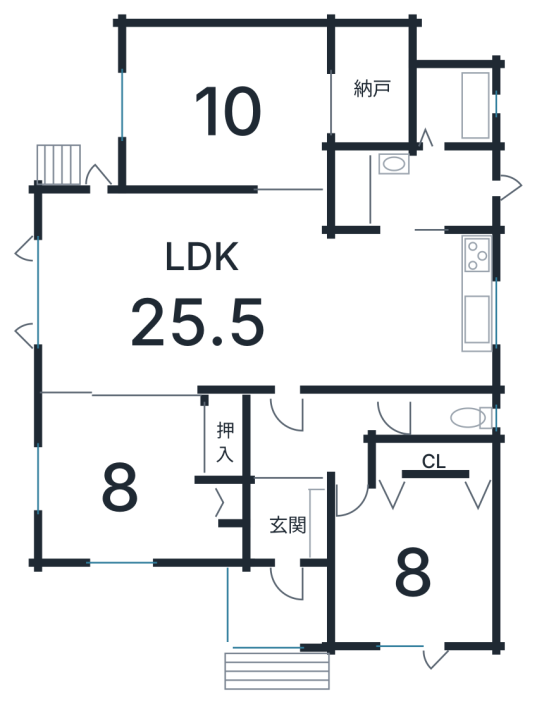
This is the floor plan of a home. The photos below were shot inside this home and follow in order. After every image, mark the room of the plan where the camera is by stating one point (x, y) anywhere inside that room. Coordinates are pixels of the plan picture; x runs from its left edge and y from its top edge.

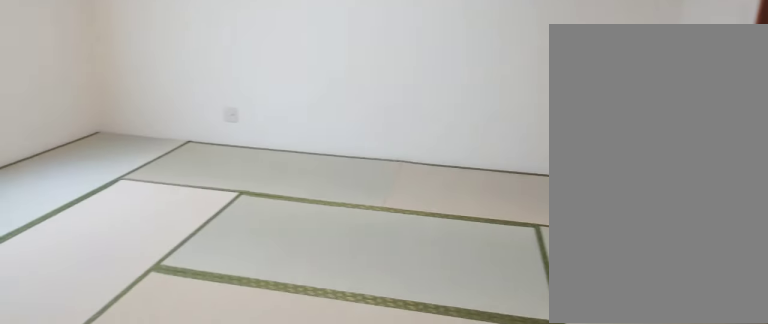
(220, 114)
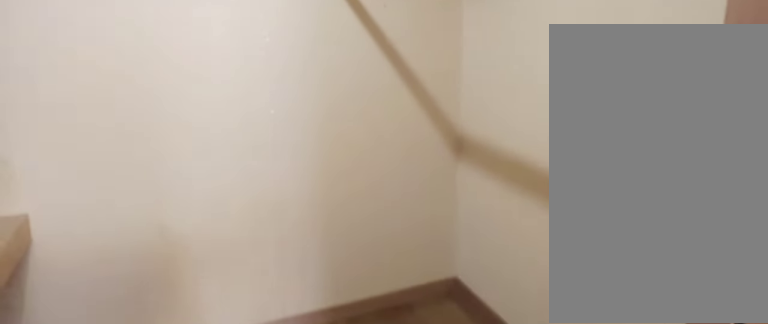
(362, 89)
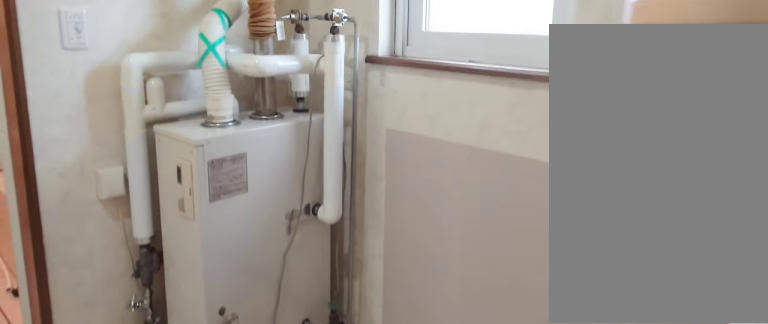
(424, 187)
